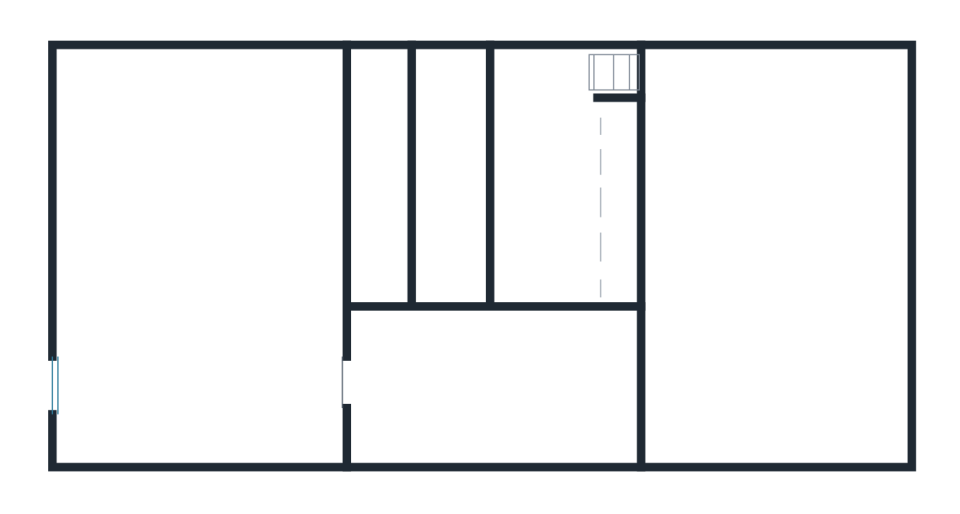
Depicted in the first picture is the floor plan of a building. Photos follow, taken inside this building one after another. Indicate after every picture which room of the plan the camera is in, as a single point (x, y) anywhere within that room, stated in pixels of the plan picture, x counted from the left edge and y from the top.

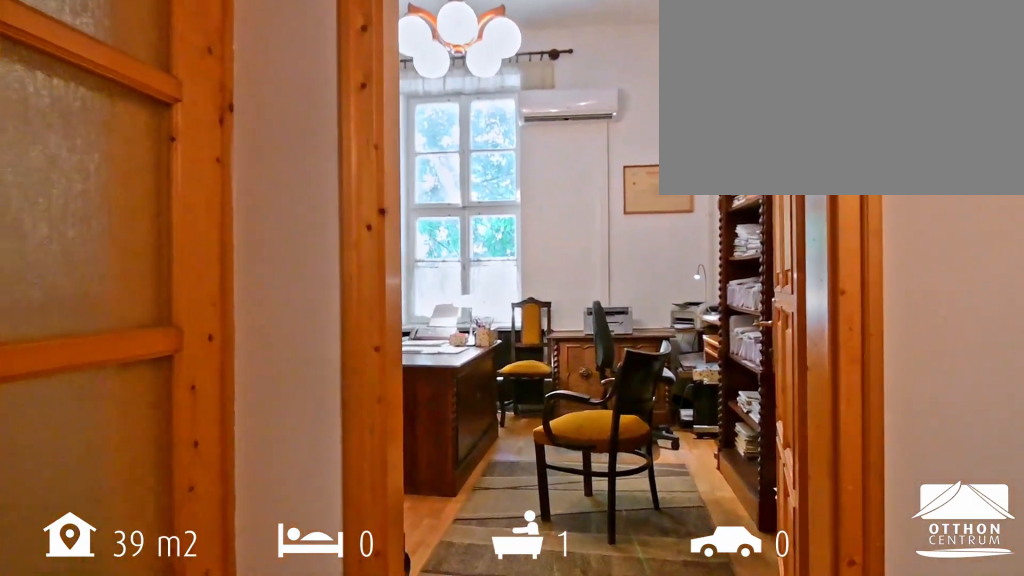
(494, 393)
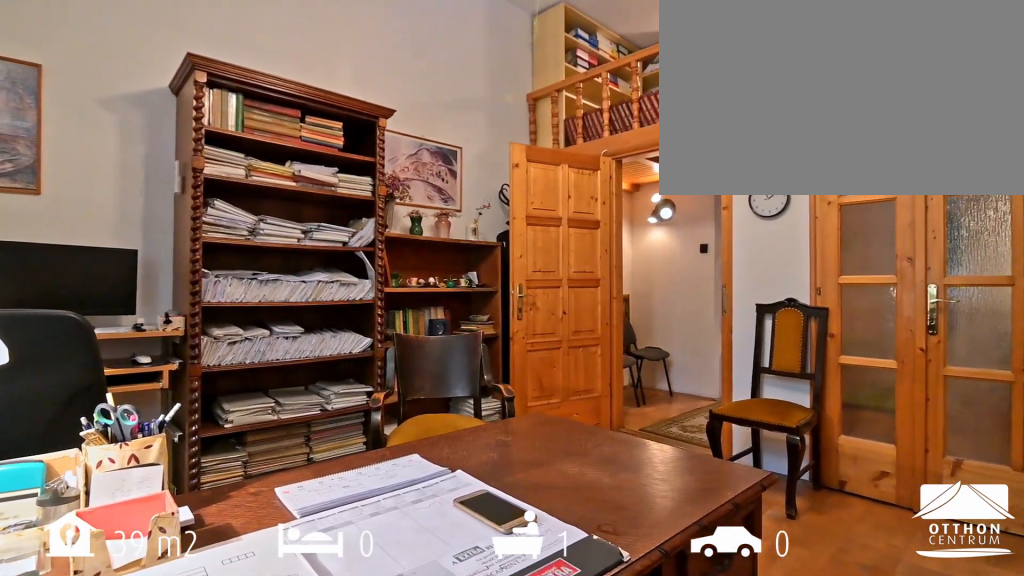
(781, 249)
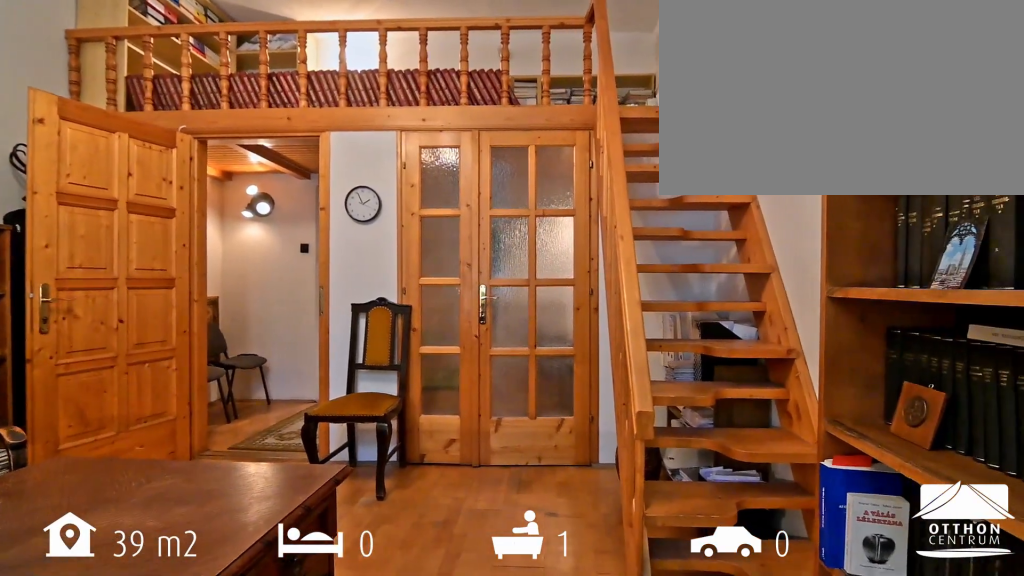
(781, 249)
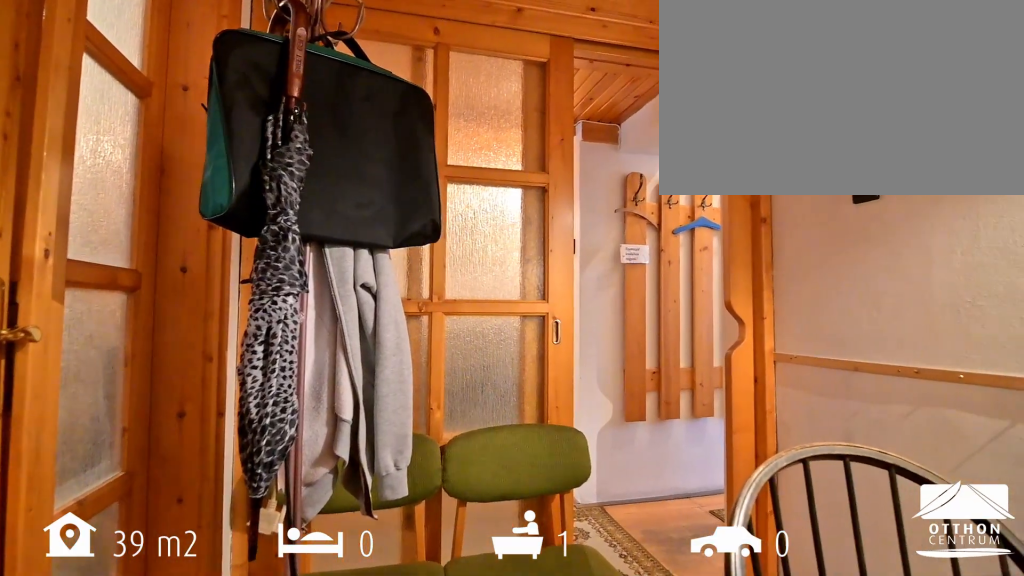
(553, 191)
